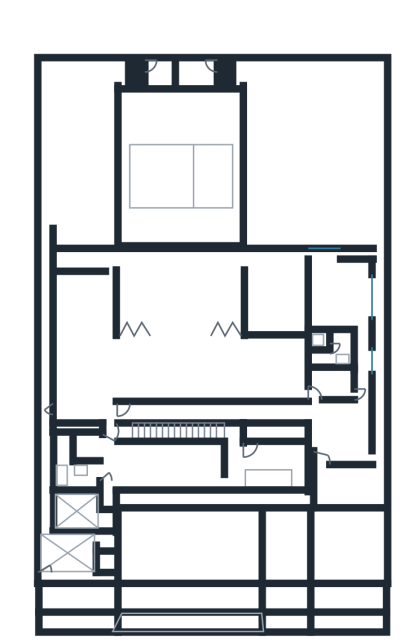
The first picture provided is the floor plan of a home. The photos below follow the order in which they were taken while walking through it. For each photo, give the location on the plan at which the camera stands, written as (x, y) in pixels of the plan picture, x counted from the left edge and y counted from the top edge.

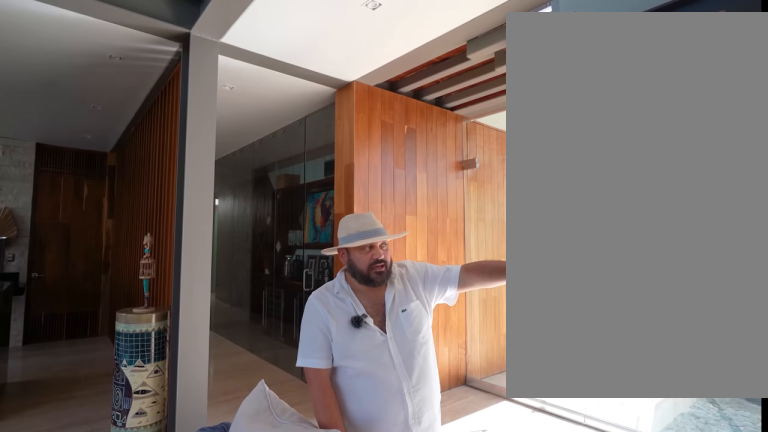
(196, 417)
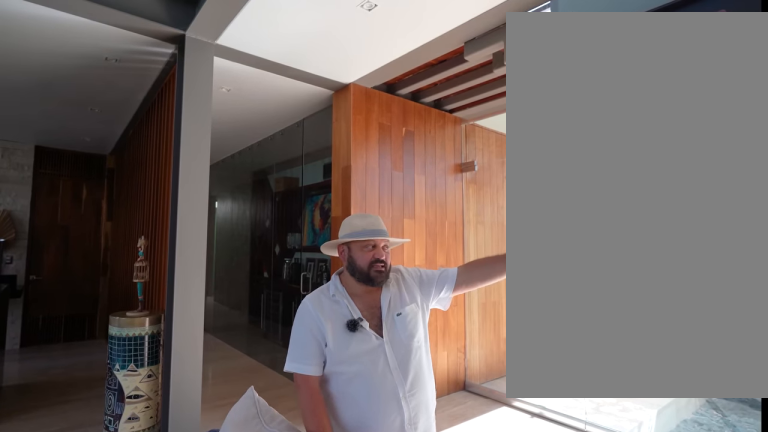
(209, 409)
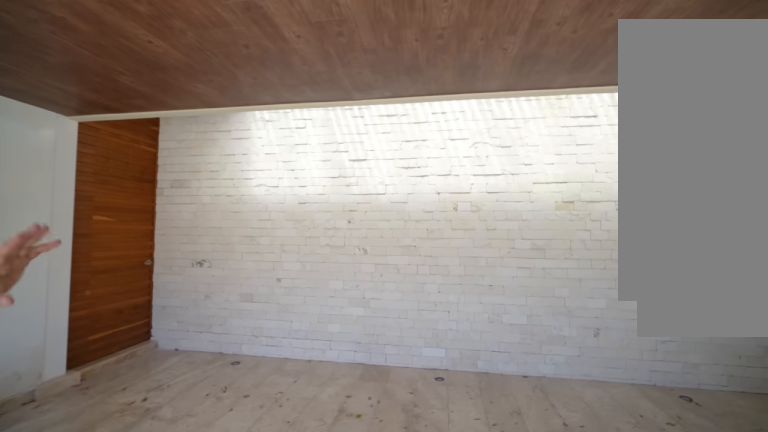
(166, 544)
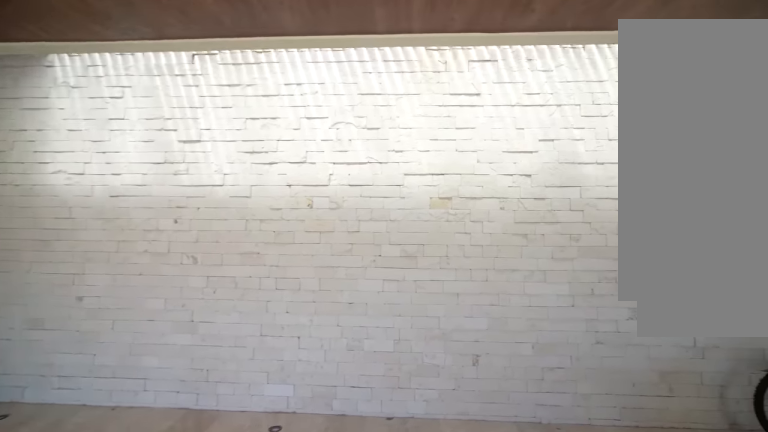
(167, 544)
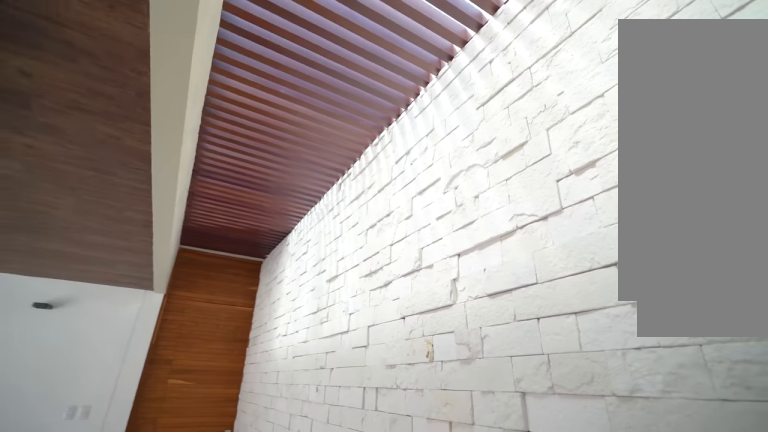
(166, 508)
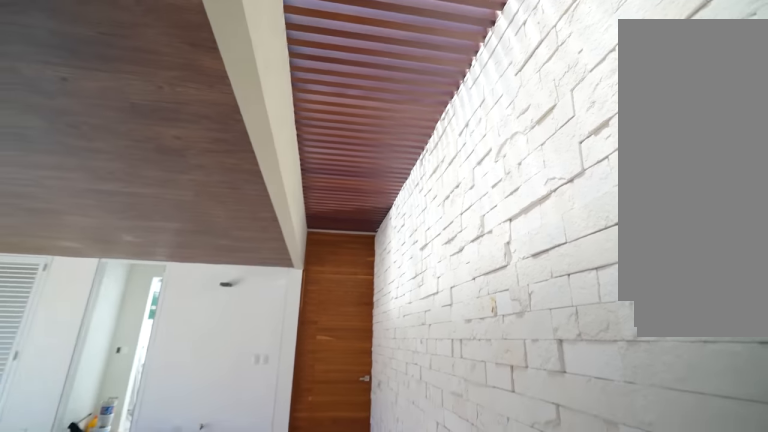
(167, 505)
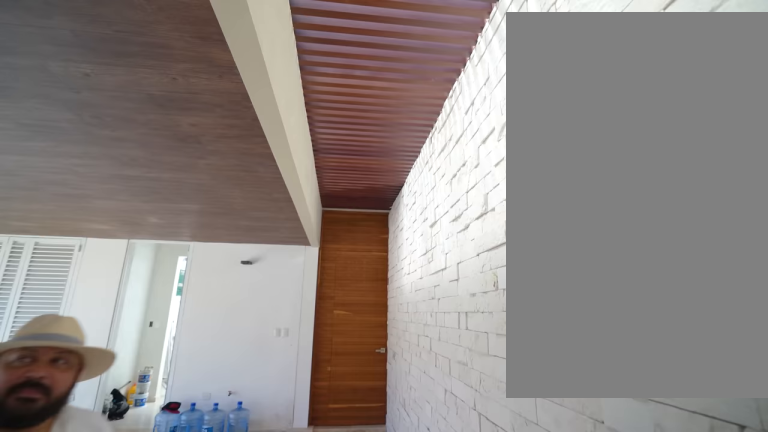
(167, 505)
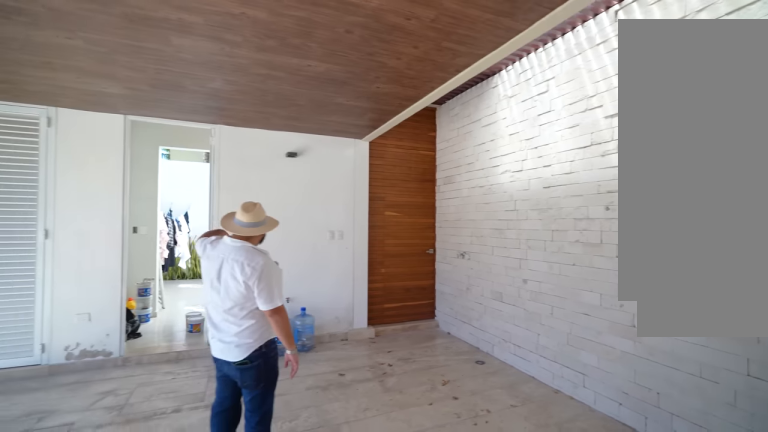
(166, 513)
